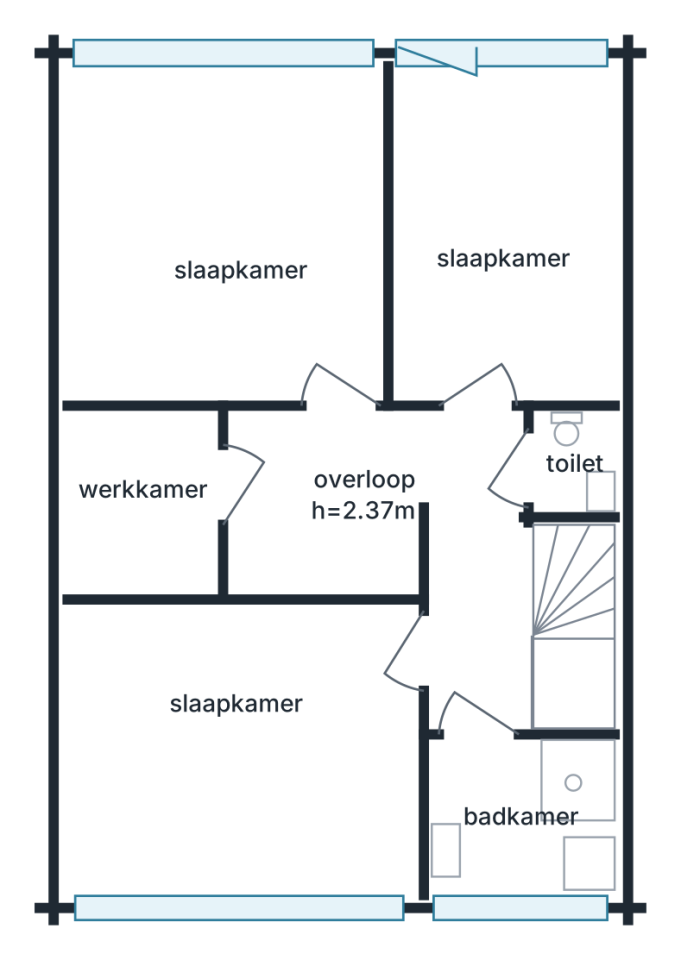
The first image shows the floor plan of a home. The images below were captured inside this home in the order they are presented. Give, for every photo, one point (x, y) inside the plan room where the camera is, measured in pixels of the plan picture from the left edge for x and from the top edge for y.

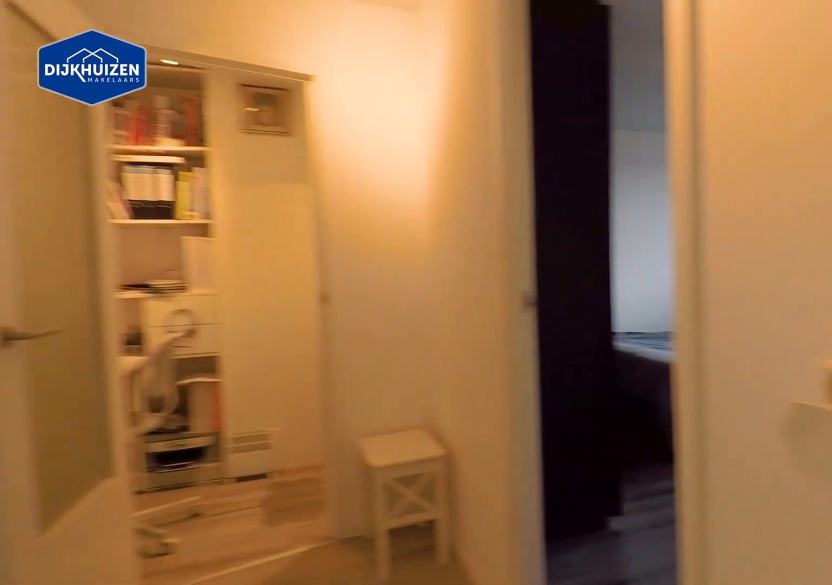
(479, 570)
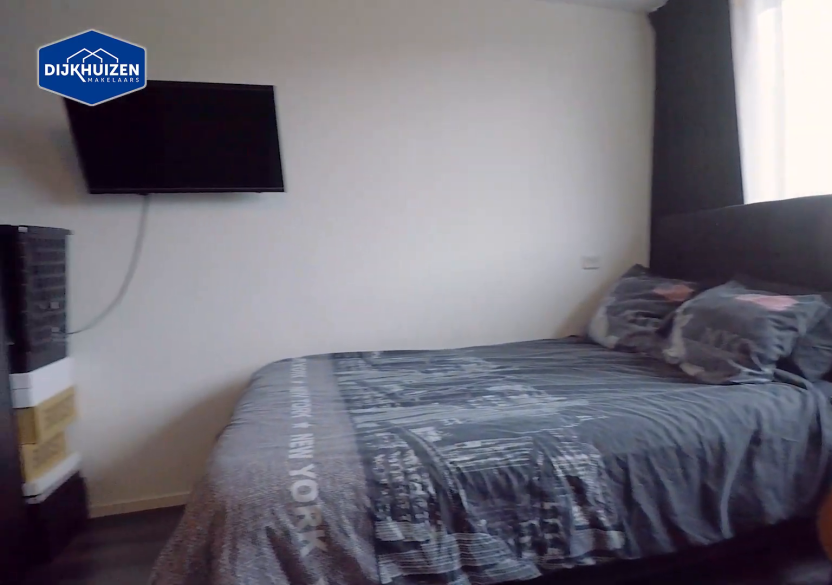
(232, 266)
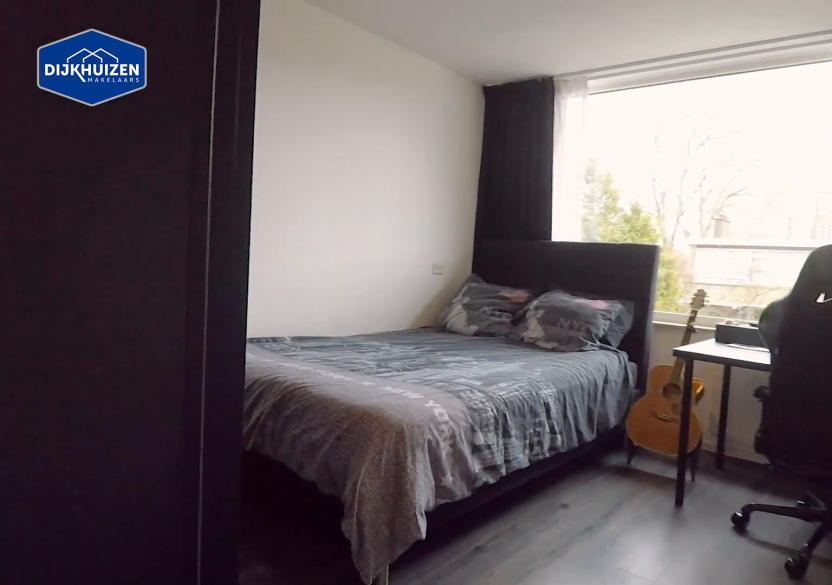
(232, 266)
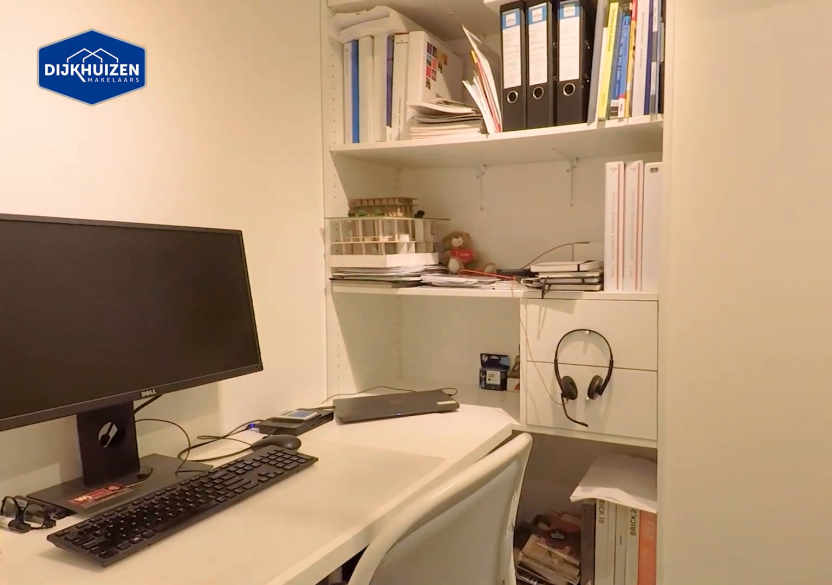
(144, 502)
